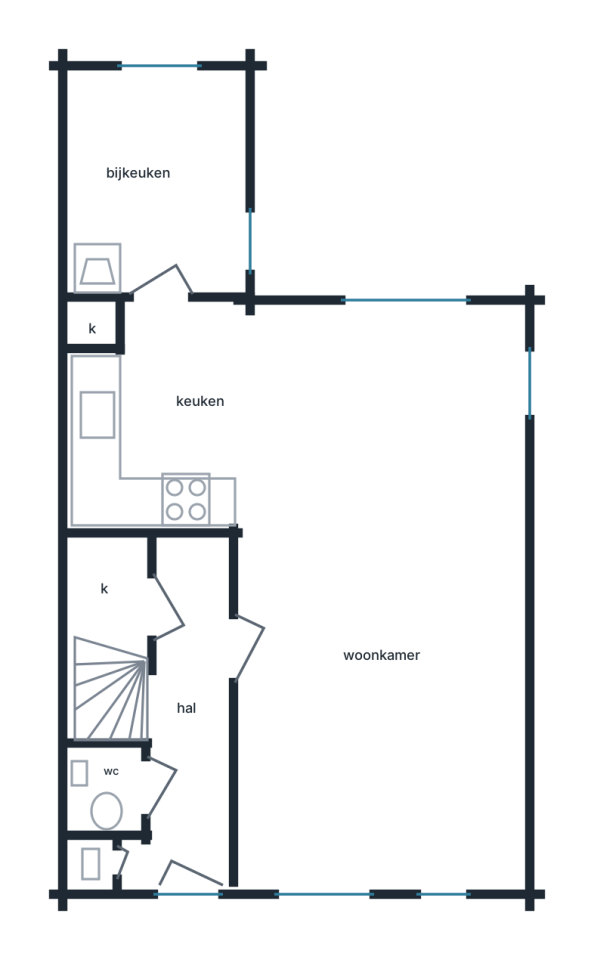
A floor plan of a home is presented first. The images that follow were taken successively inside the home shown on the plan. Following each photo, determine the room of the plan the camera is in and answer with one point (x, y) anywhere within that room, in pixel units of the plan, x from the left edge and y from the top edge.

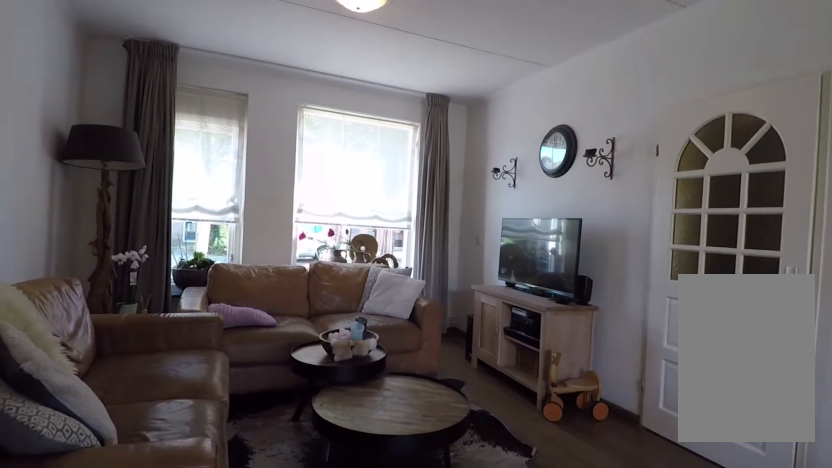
(378, 735)
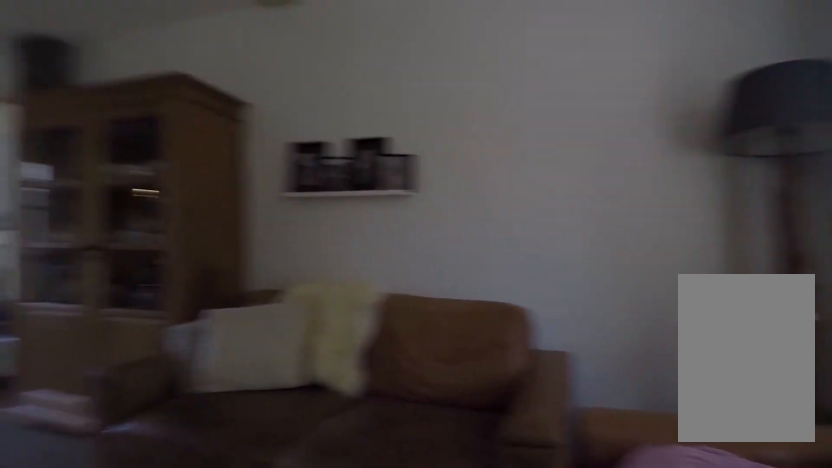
(378, 735)
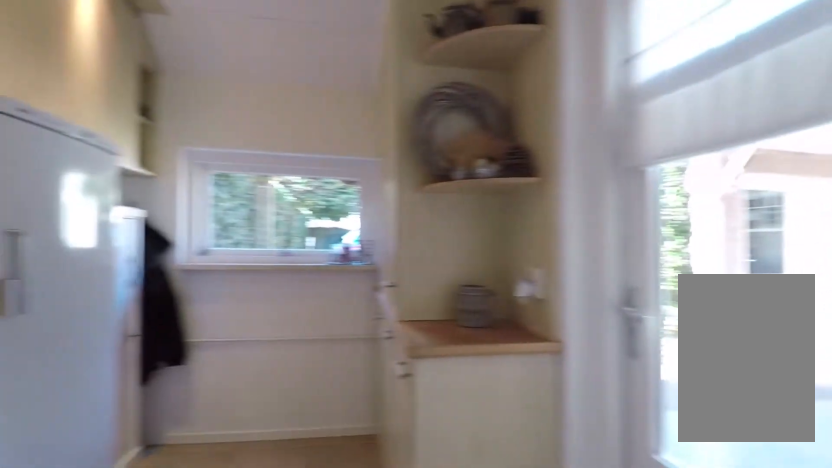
(156, 185)
